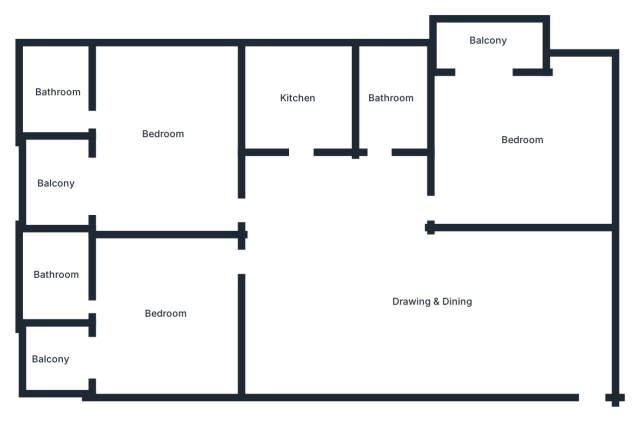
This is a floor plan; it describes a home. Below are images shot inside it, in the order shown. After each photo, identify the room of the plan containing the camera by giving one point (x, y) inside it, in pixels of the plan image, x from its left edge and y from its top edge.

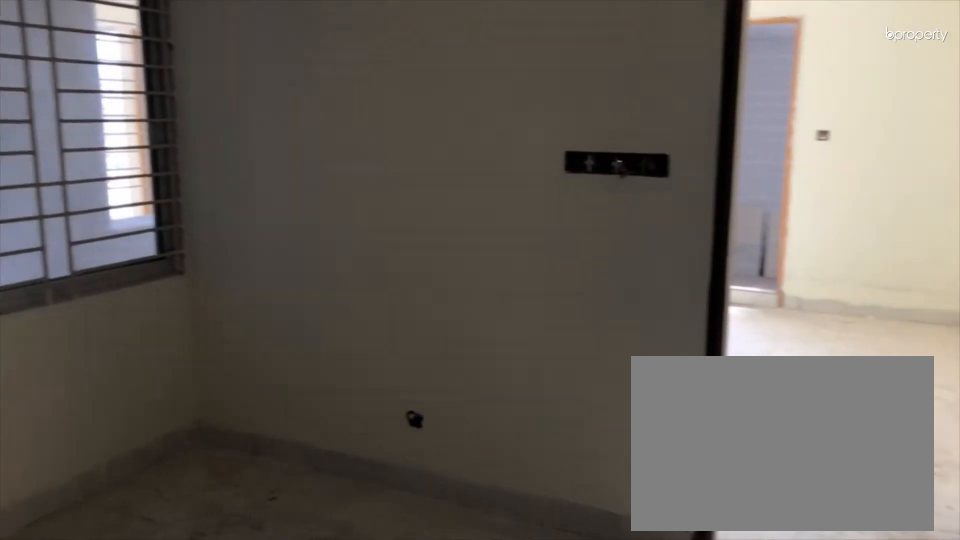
(431, 299)
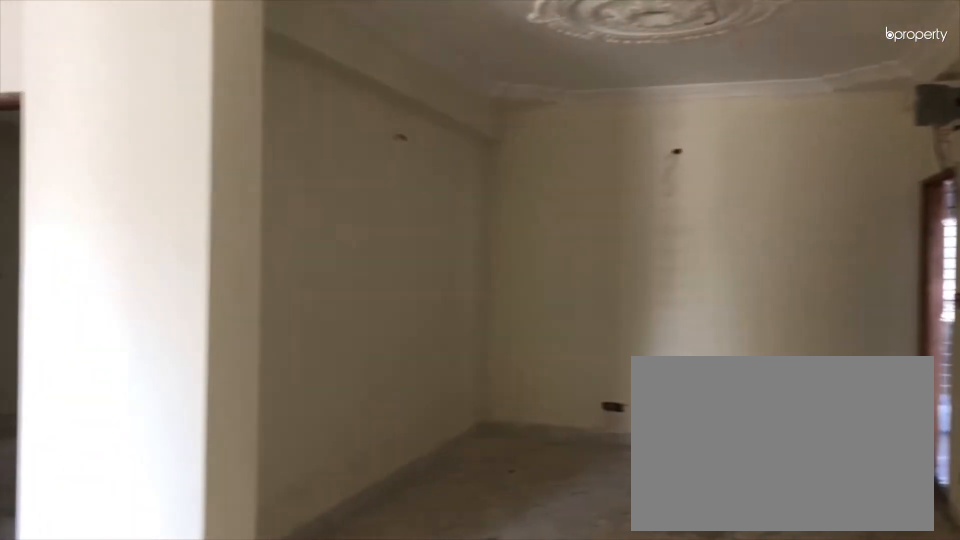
(431, 299)
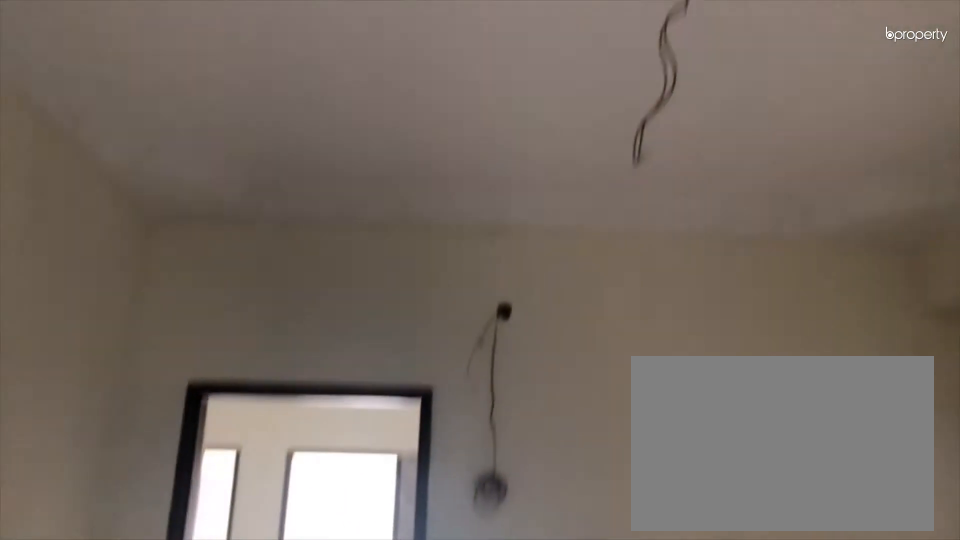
(524, 141)
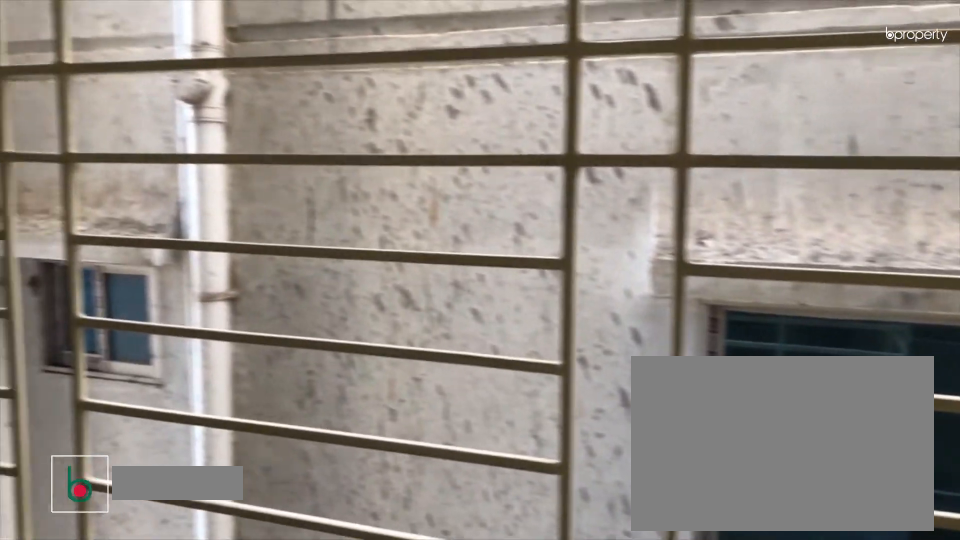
(488, 42)
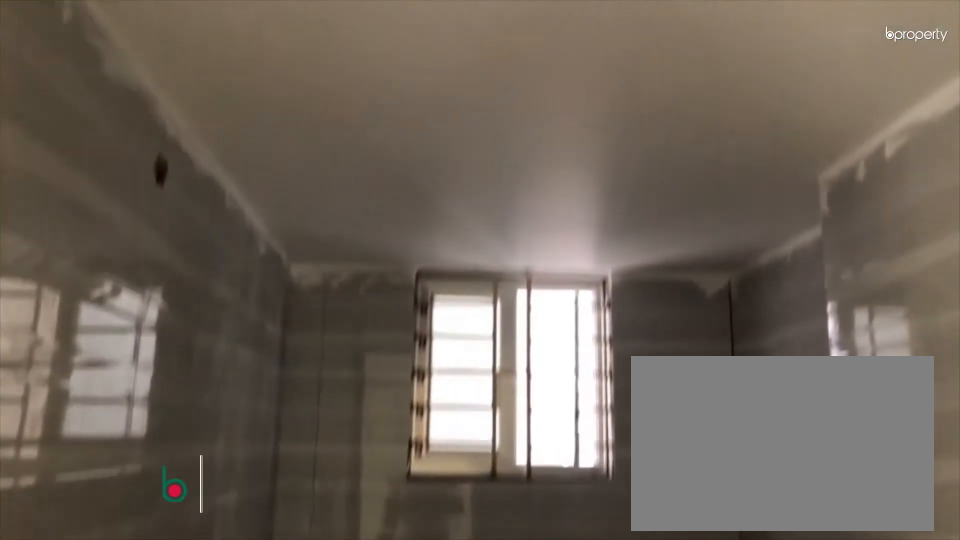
(392, 99)
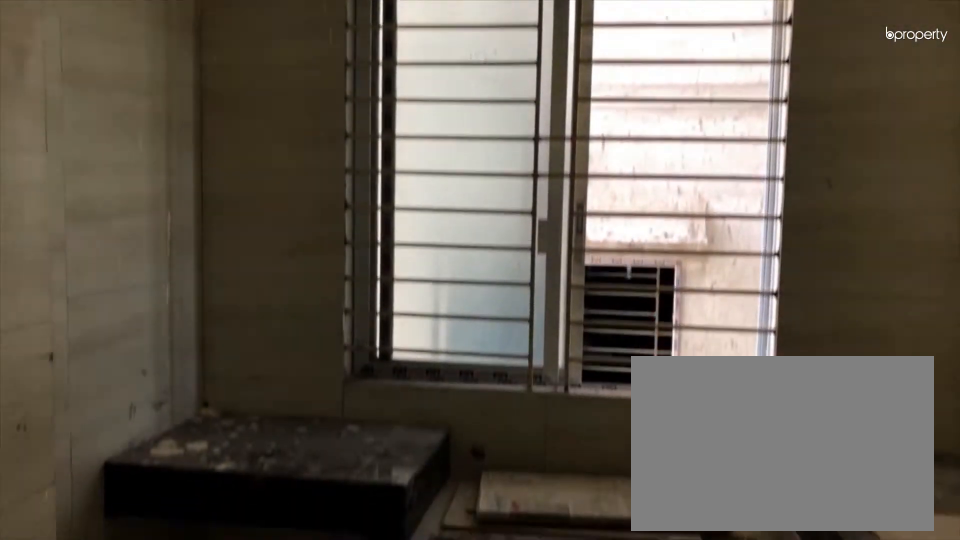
(299, 99)
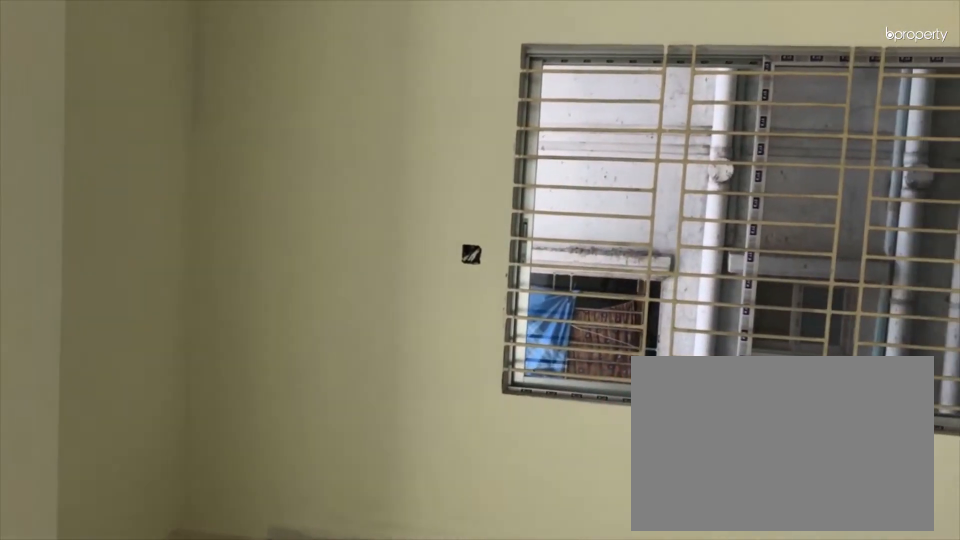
(164, 135)
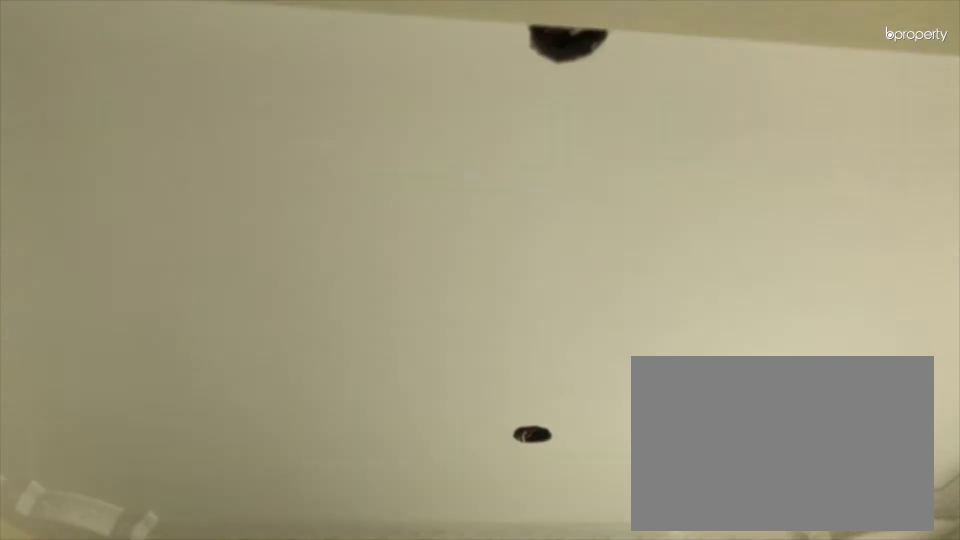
(164, 135)
